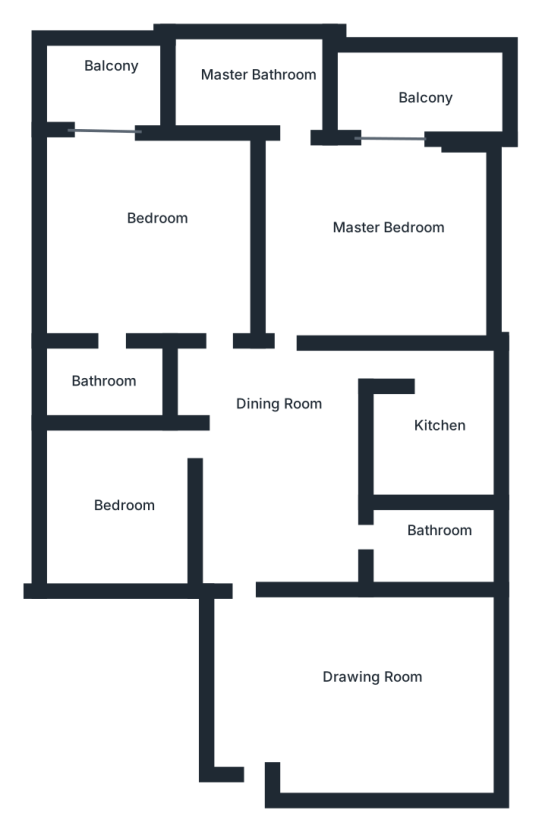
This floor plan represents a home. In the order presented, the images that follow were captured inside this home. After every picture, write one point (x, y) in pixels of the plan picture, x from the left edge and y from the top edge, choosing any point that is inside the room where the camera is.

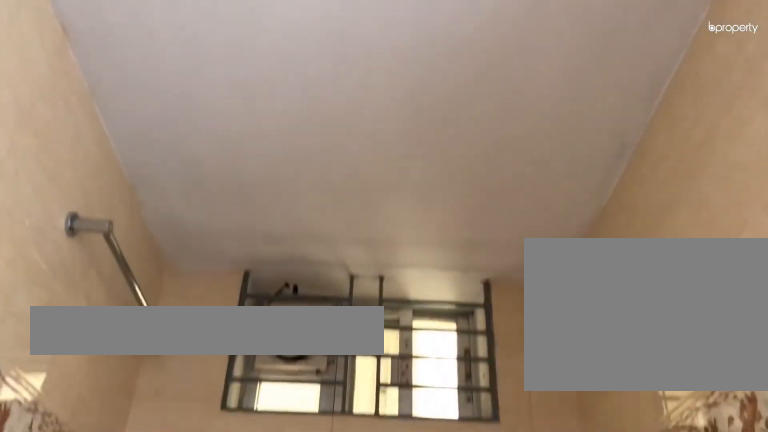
(99, 384)
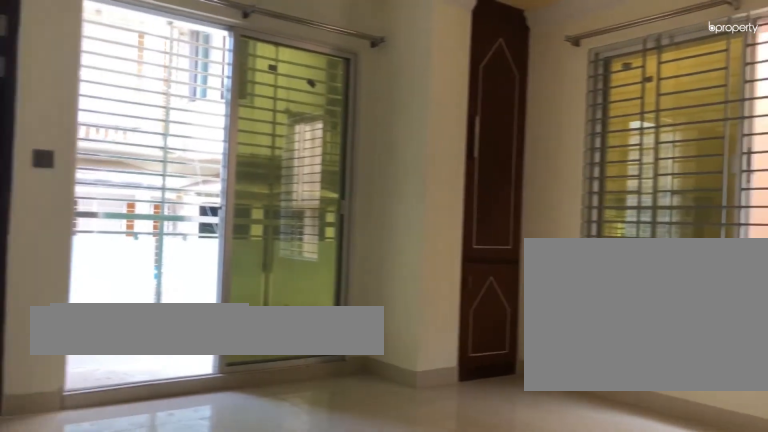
(355, 228)
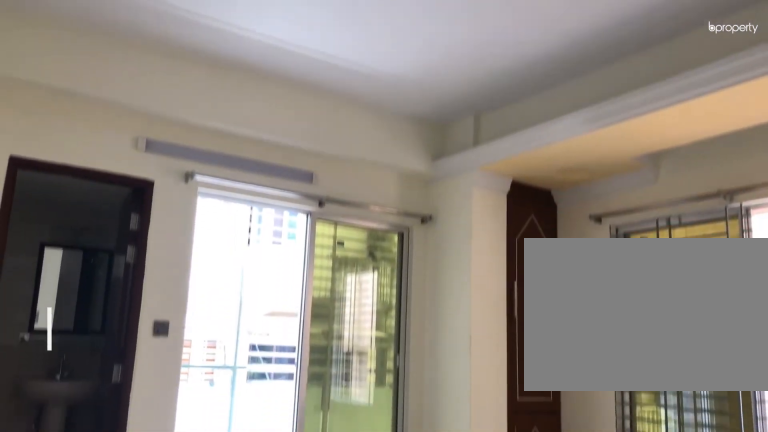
(355, 228)
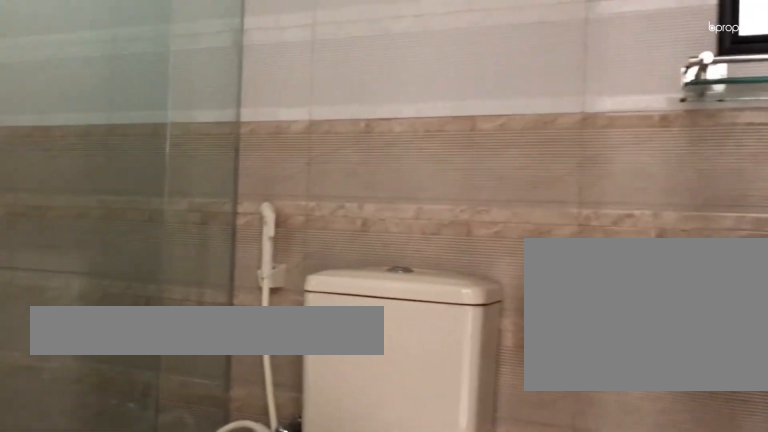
(263, 86)
